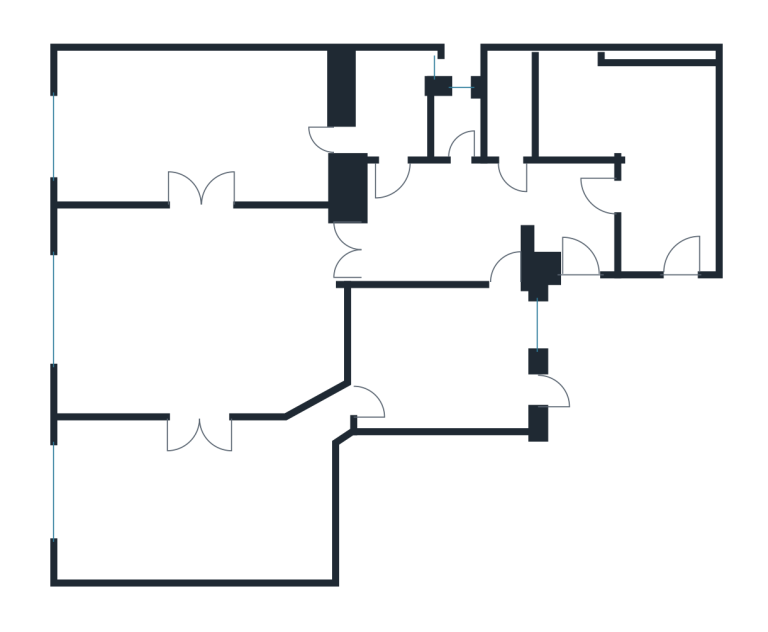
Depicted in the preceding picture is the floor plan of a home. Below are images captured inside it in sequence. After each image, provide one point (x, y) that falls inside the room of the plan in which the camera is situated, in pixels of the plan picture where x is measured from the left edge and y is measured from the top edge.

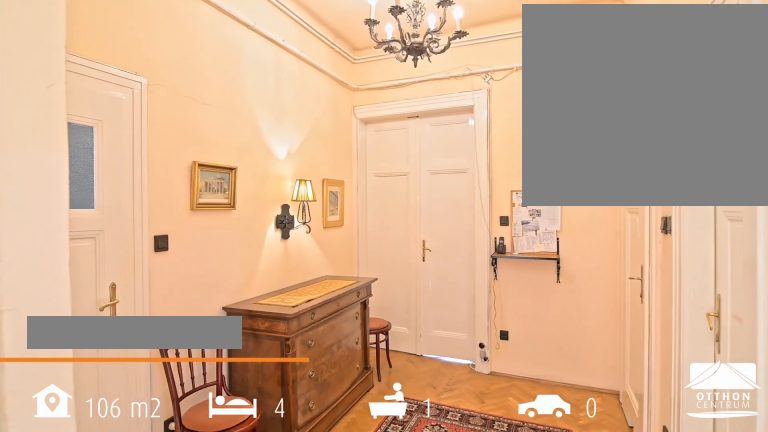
(528, 197)
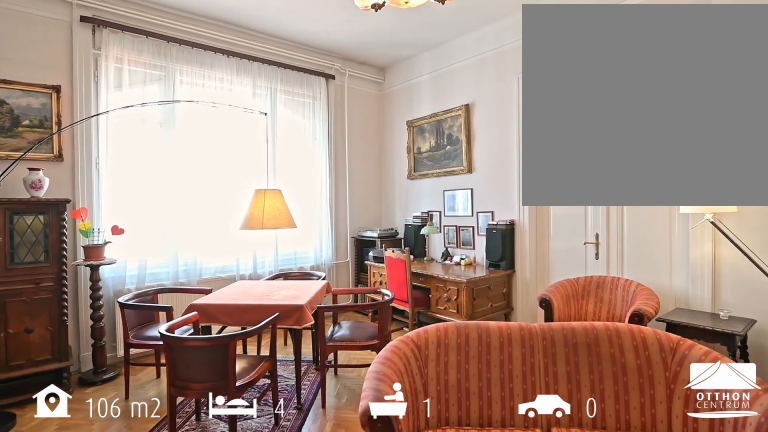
(198, 312)
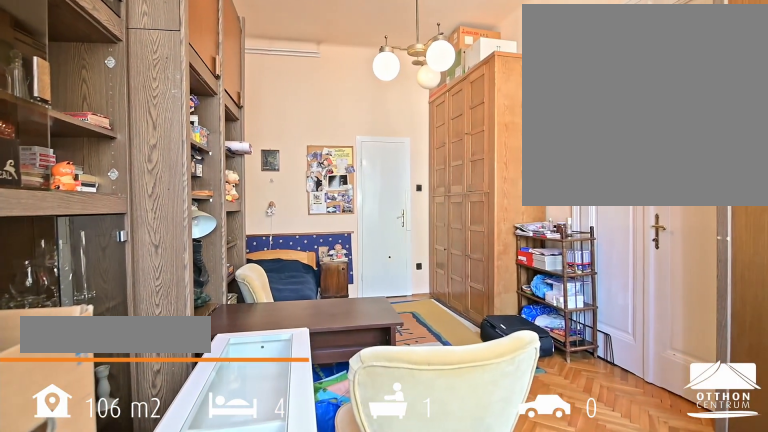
(198, 128)
